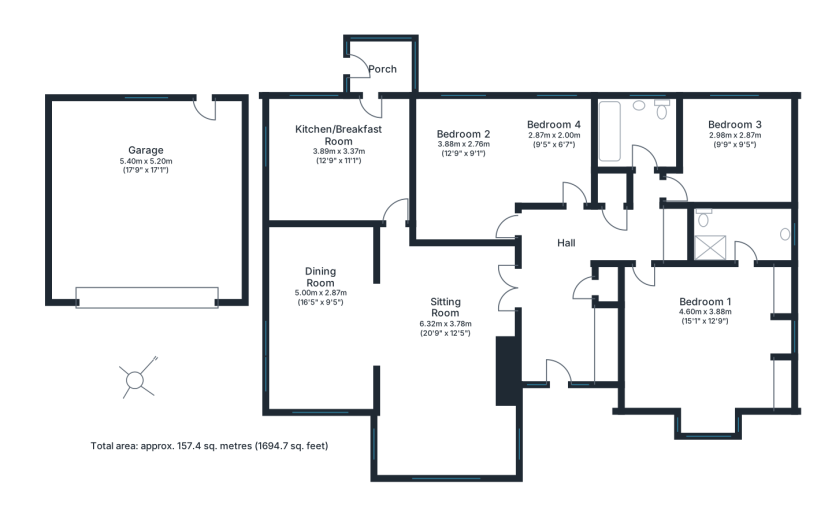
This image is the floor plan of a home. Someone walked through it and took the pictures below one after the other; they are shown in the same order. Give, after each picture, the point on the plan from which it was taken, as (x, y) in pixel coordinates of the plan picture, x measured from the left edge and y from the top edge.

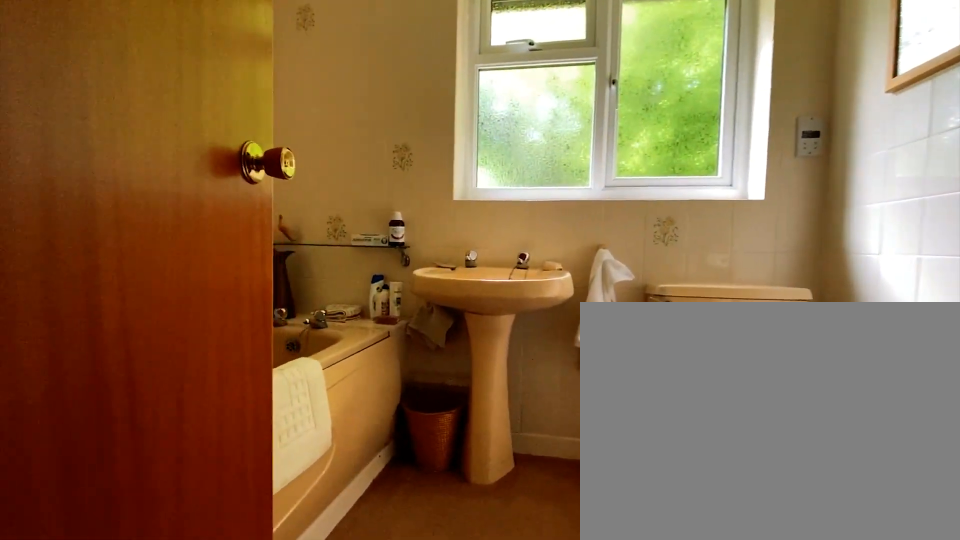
(646, 163)
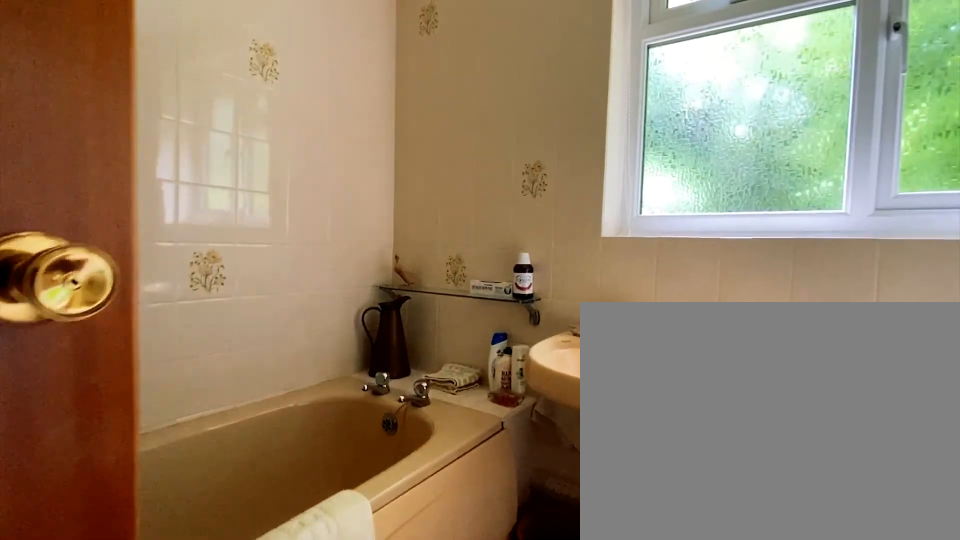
(646, 146)
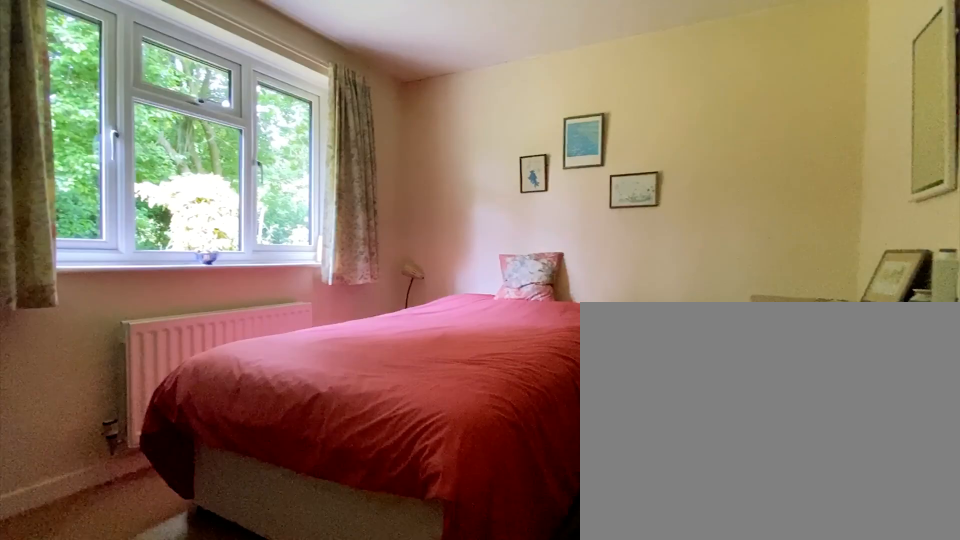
(717, 182)
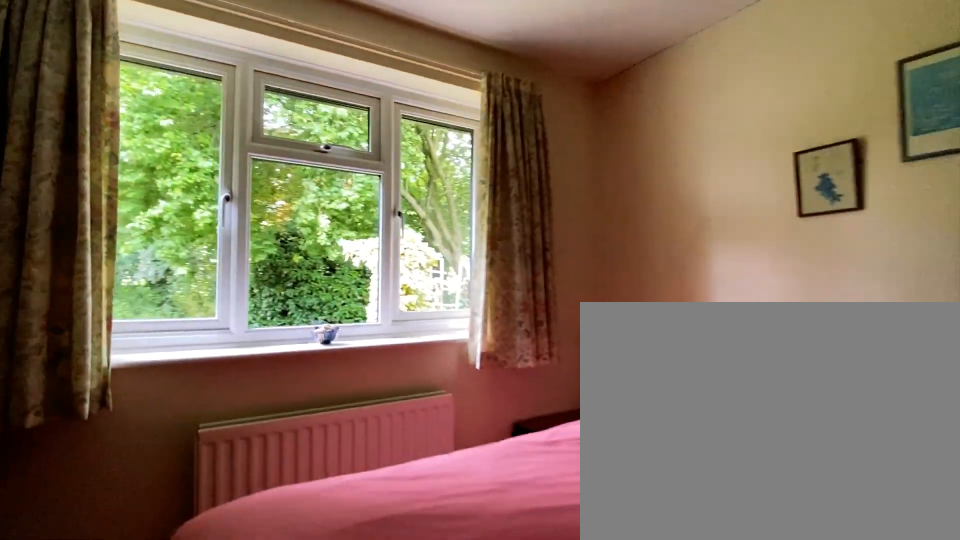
(732, 182)
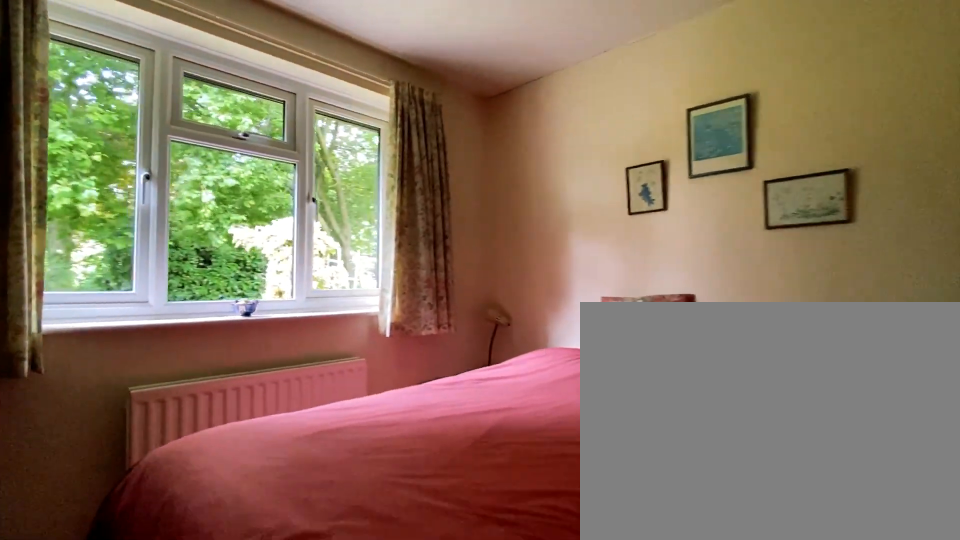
(724, 183)
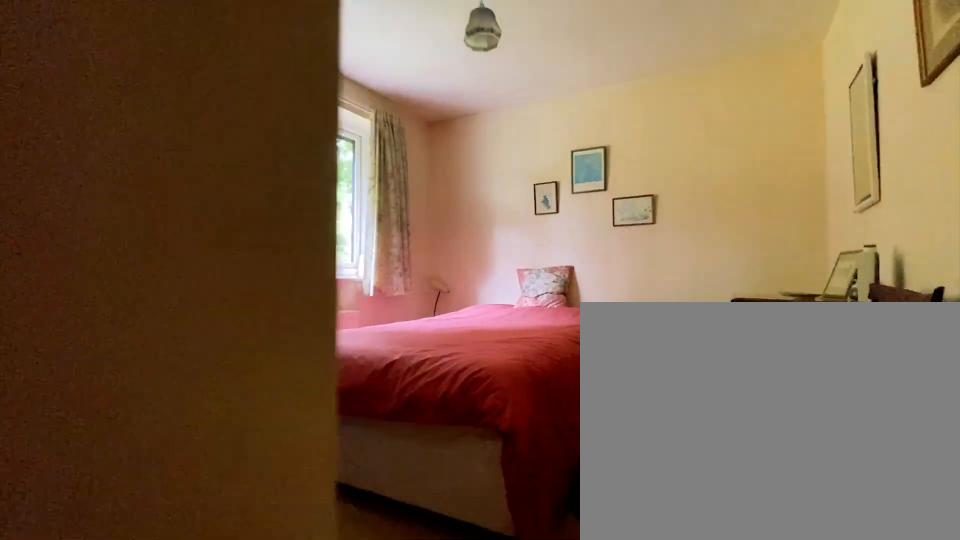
(673, 185)
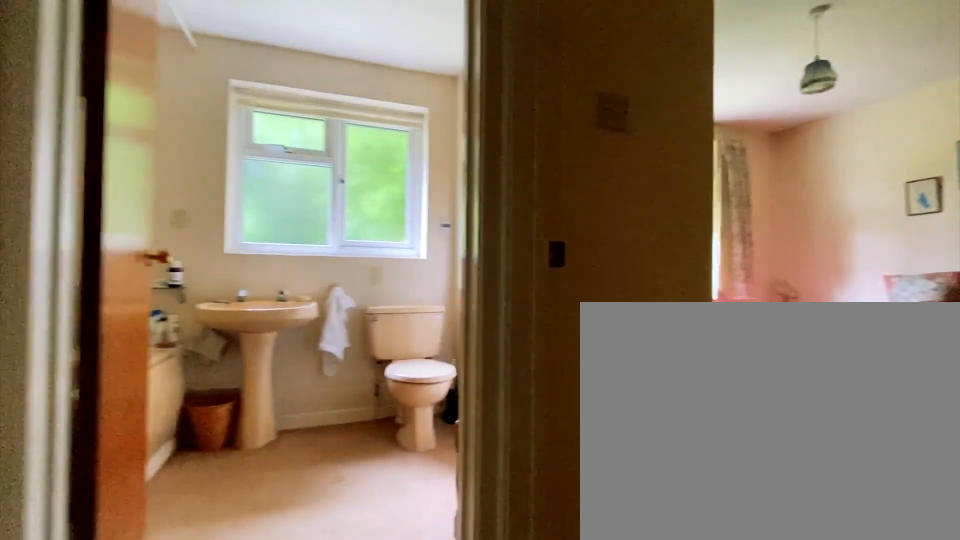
(646, 192)
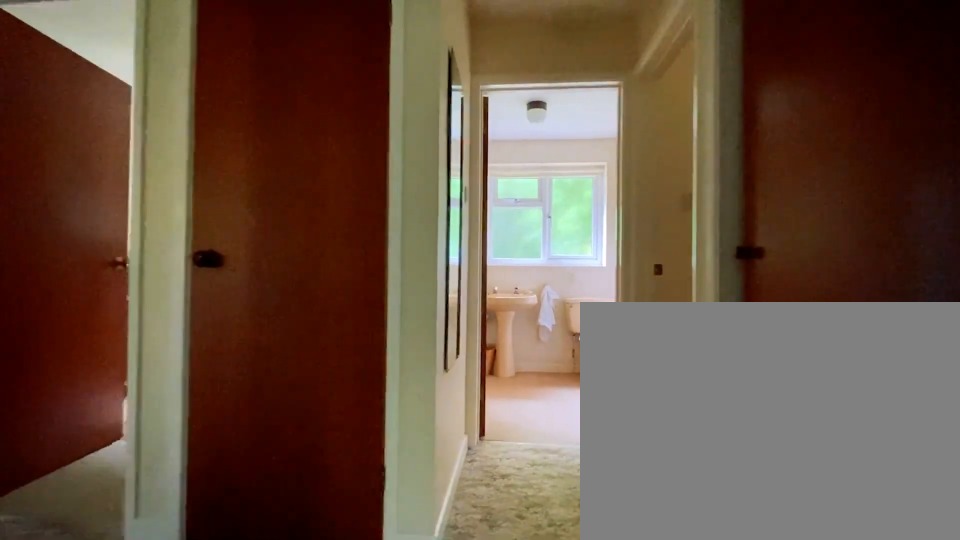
(646, 238)
